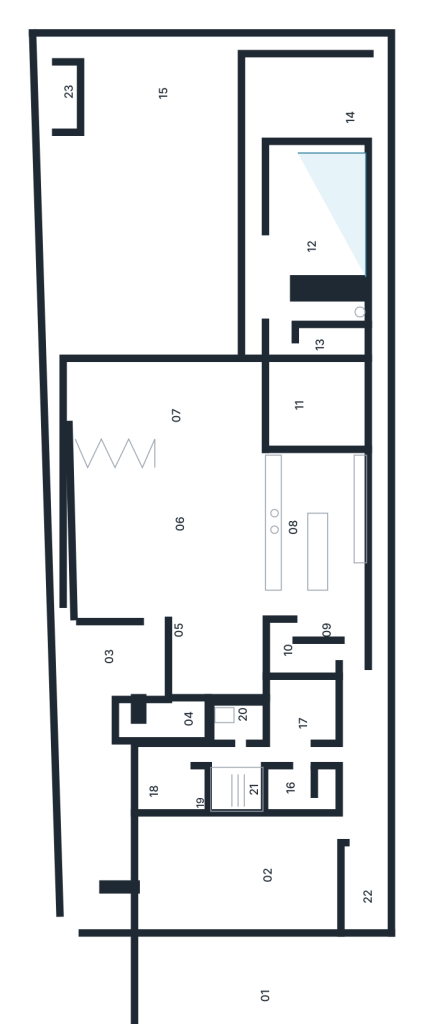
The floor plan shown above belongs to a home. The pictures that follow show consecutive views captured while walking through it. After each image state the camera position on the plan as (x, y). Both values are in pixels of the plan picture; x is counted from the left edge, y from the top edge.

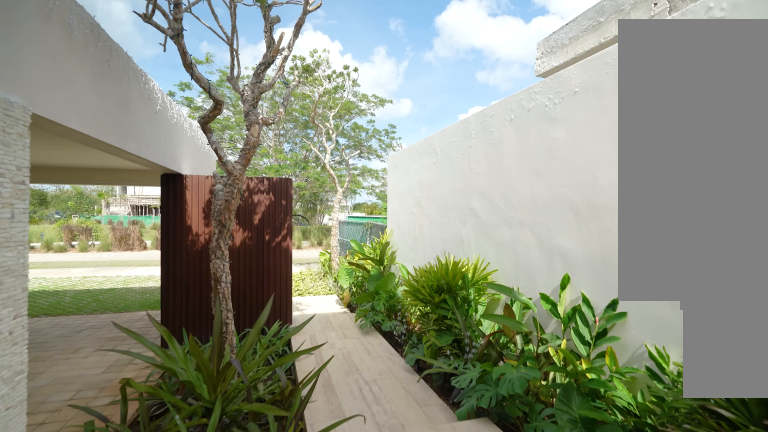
(108, 783)
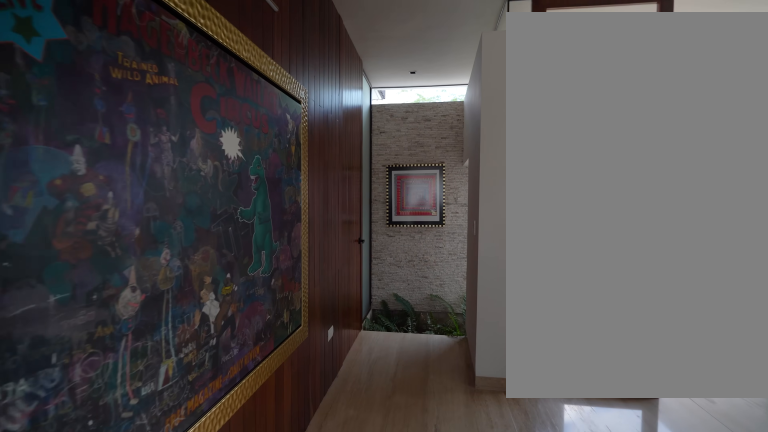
(158, 619)
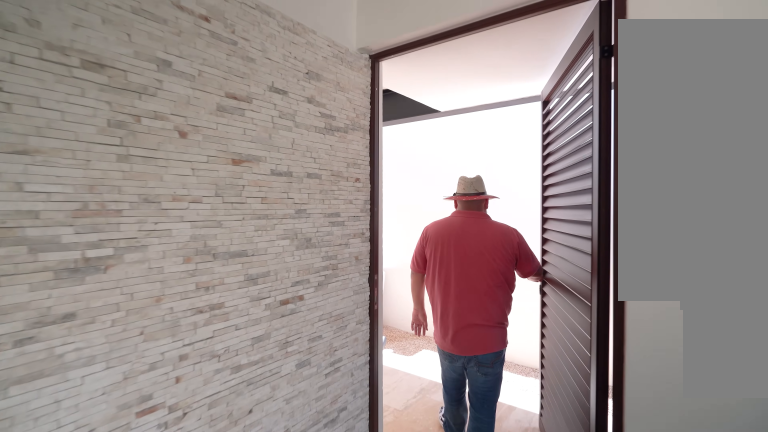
(272, 866)
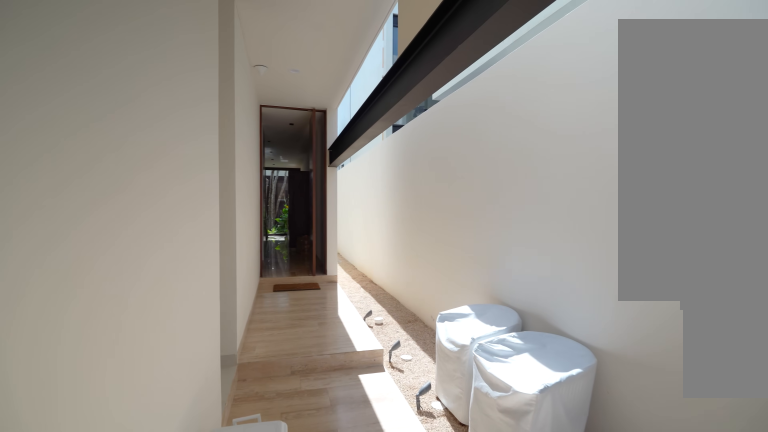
(350, 829)
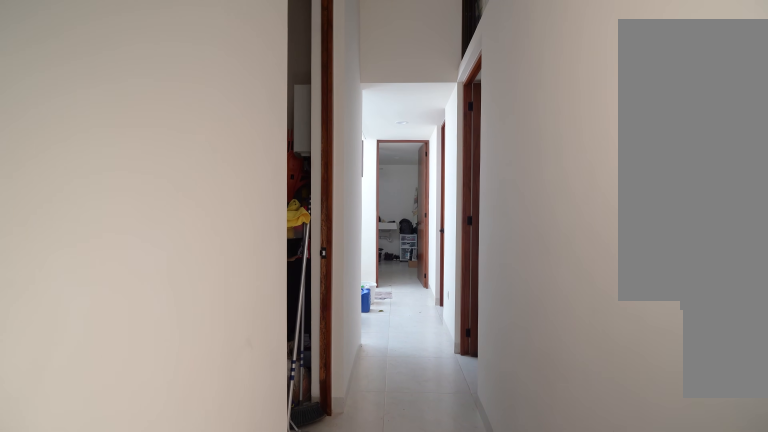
(345, 754)
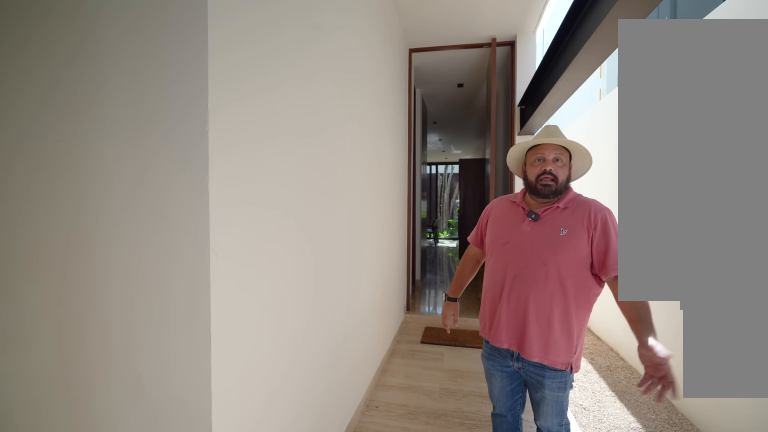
(352, 751)
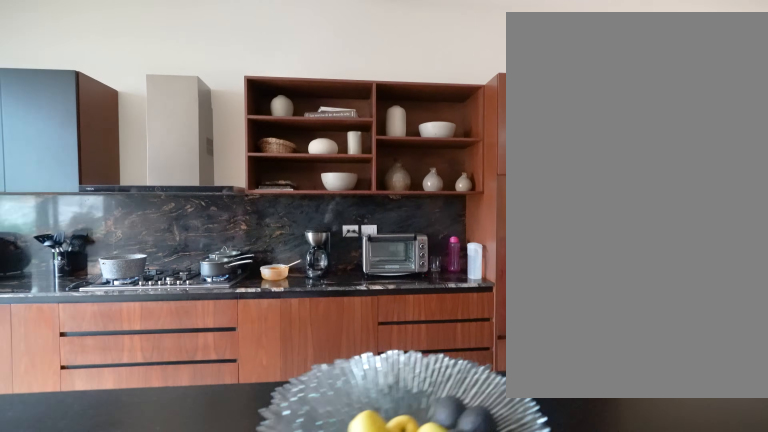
(286, 471)
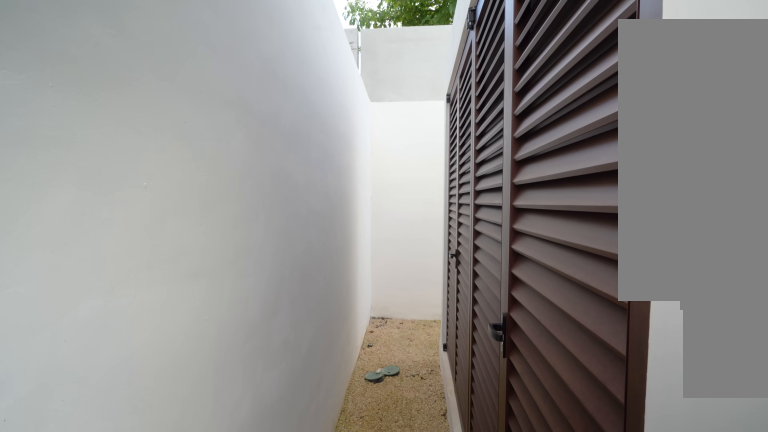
(55, 152)
